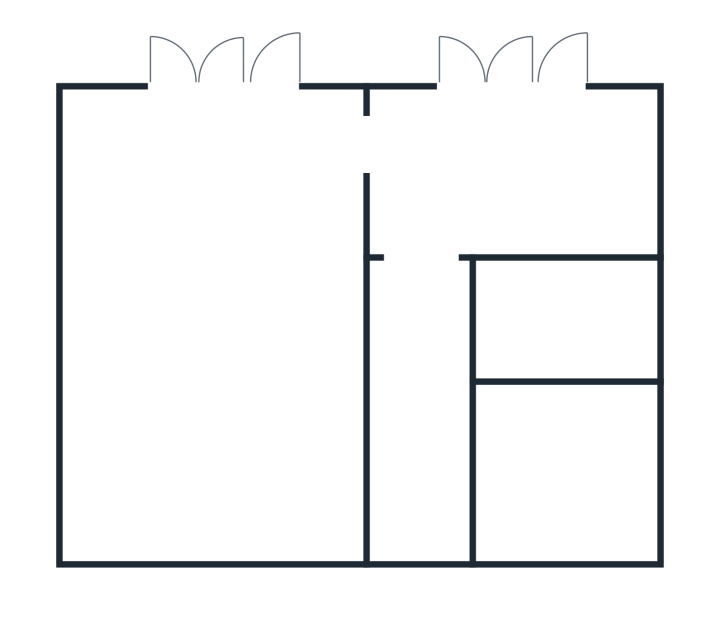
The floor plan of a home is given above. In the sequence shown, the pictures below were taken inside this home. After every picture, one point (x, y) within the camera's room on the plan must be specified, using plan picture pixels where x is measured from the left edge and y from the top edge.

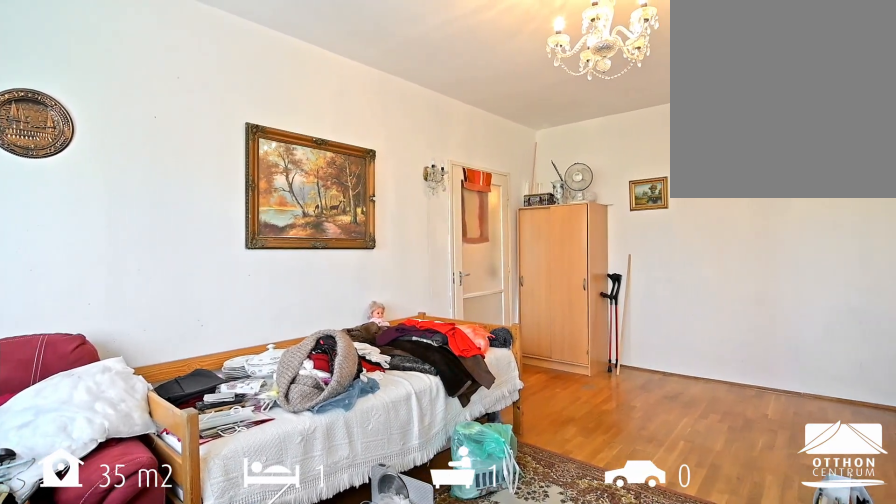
(219, 321)
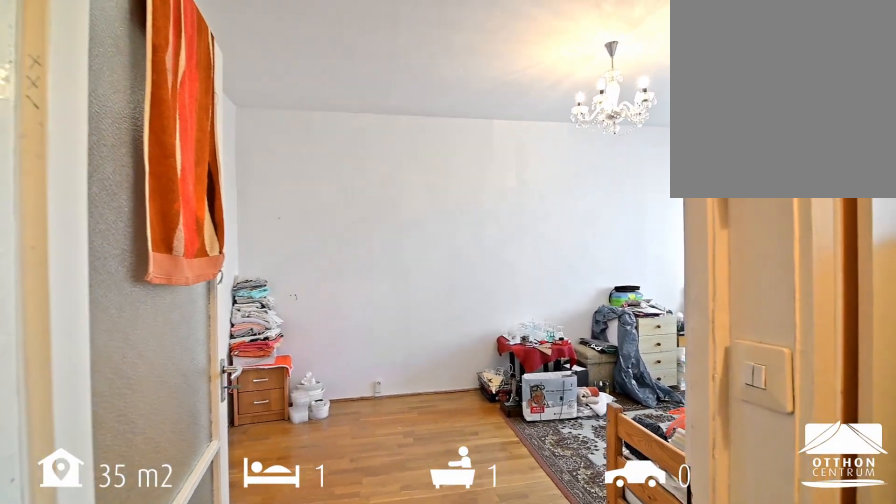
(219, 321)
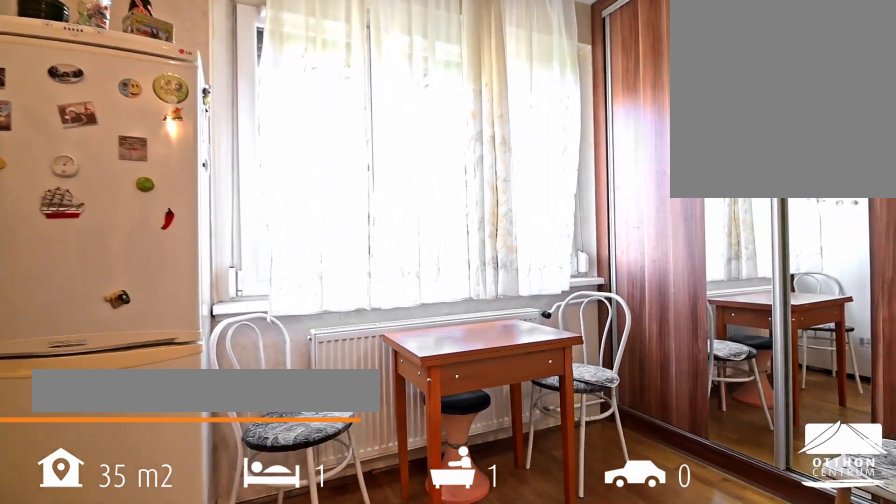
(520, 183)
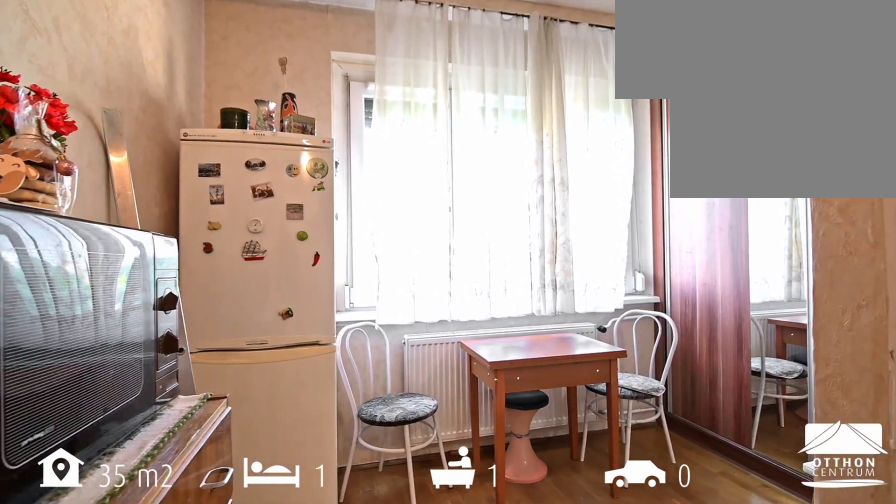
(520, 183)
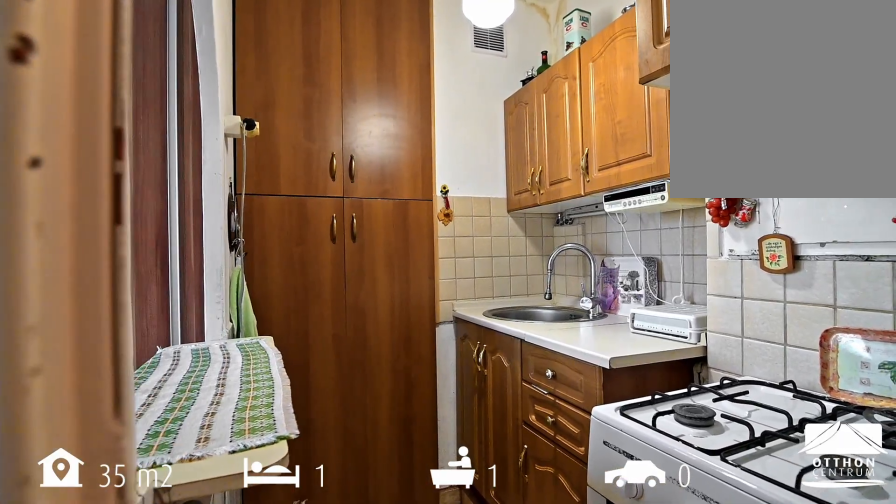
(574, 320)
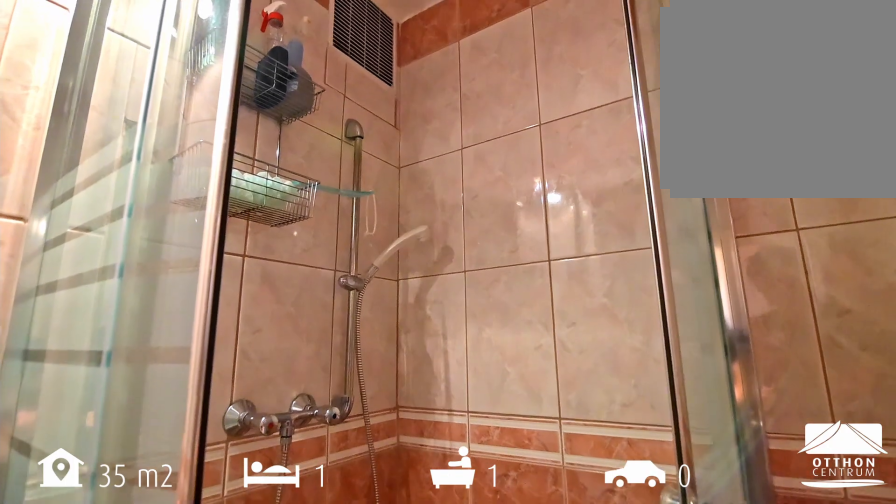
(575, 479)
